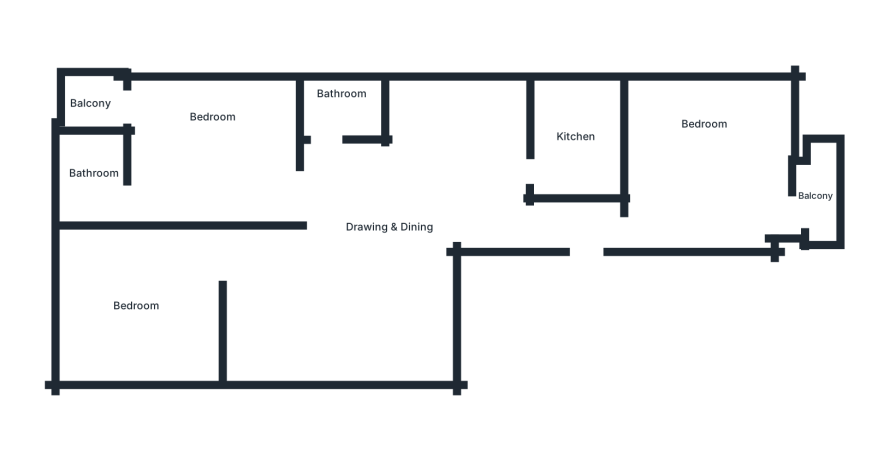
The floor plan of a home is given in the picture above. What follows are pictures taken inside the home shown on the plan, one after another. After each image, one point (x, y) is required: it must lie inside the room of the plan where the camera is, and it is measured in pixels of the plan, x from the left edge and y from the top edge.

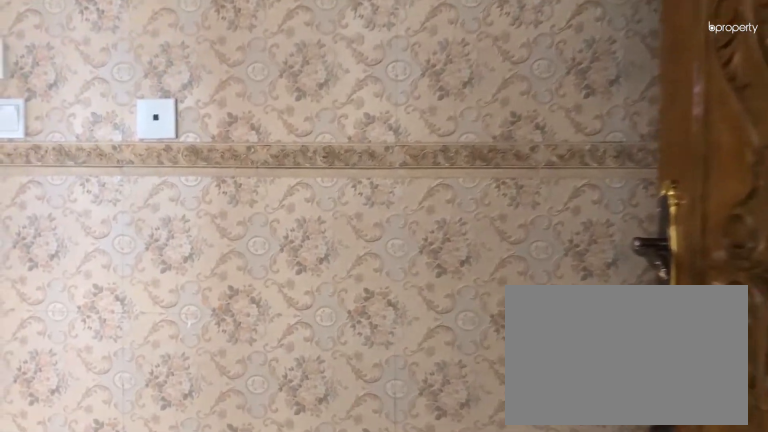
(524, 220)
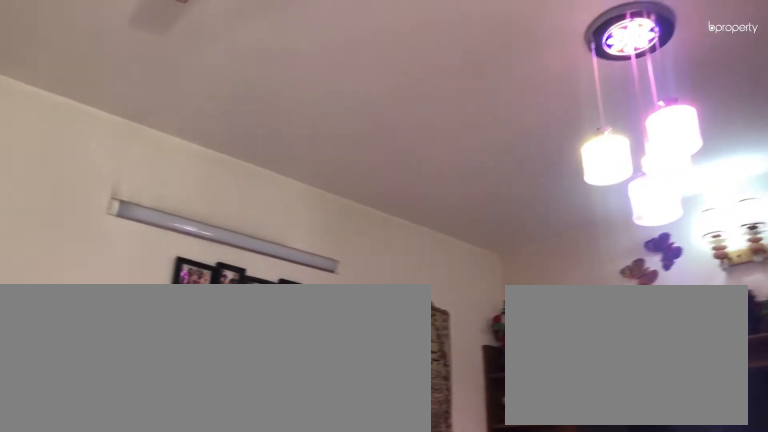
(399, 228)
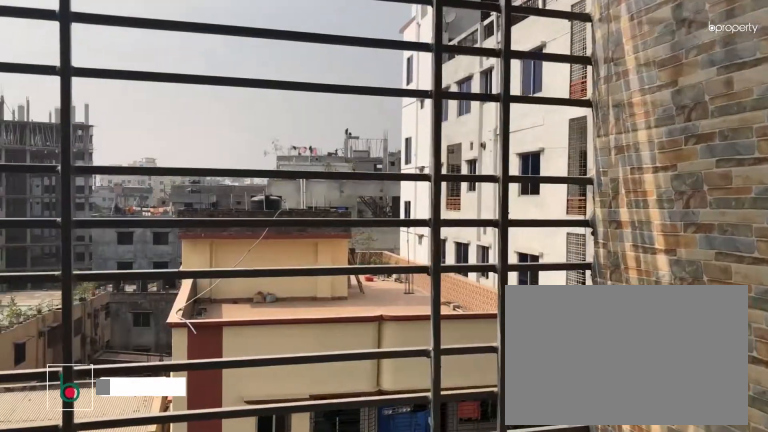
(815, 193)
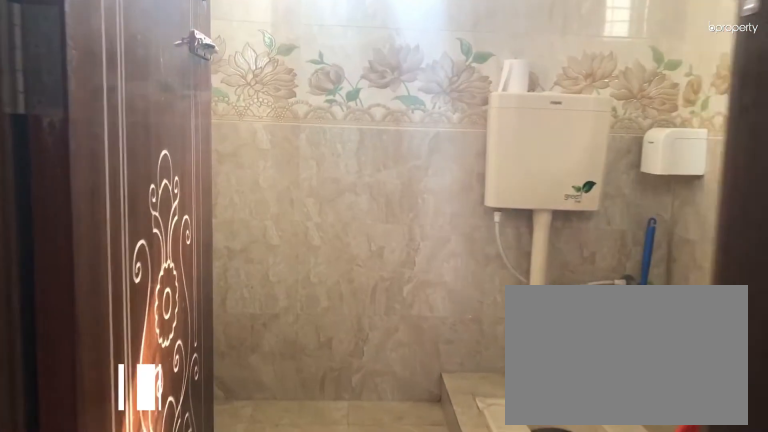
(340, 117)
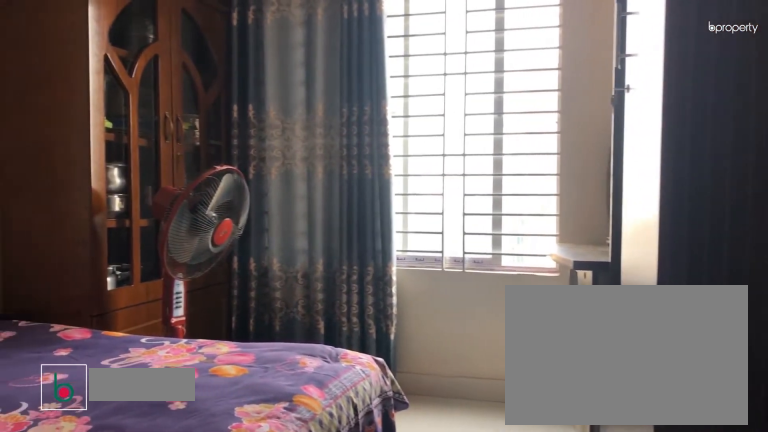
(140, 311)
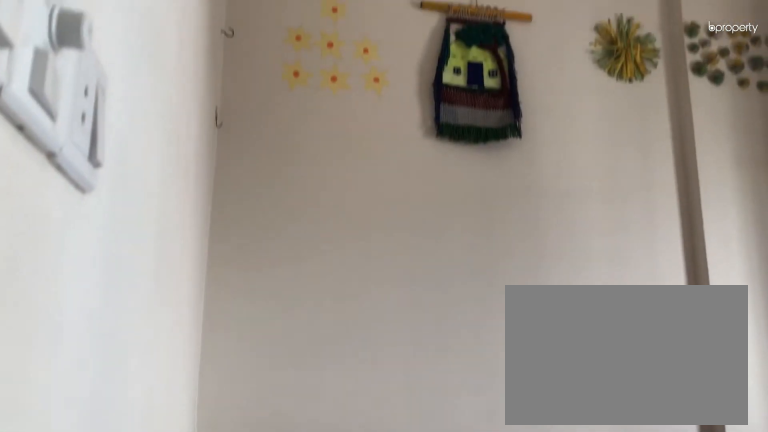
(140, 311)
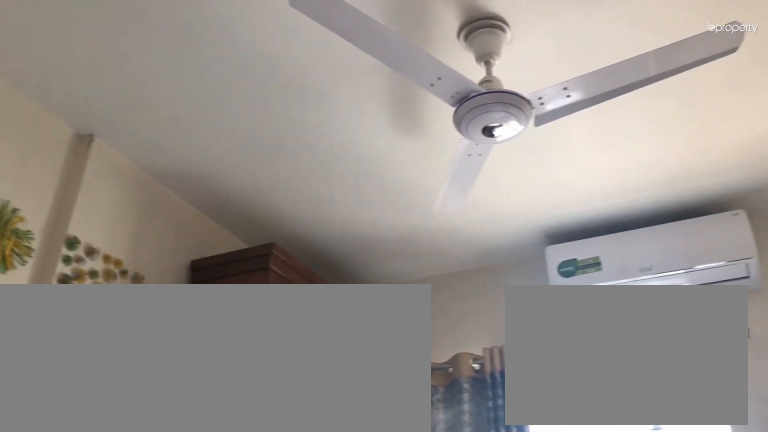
(140, 311)
